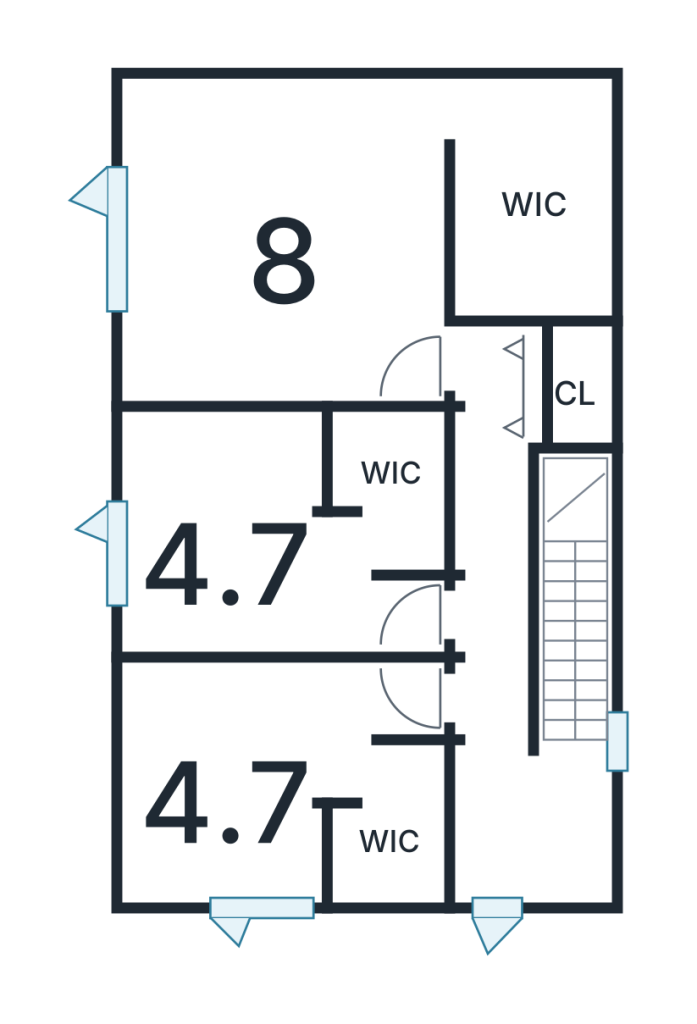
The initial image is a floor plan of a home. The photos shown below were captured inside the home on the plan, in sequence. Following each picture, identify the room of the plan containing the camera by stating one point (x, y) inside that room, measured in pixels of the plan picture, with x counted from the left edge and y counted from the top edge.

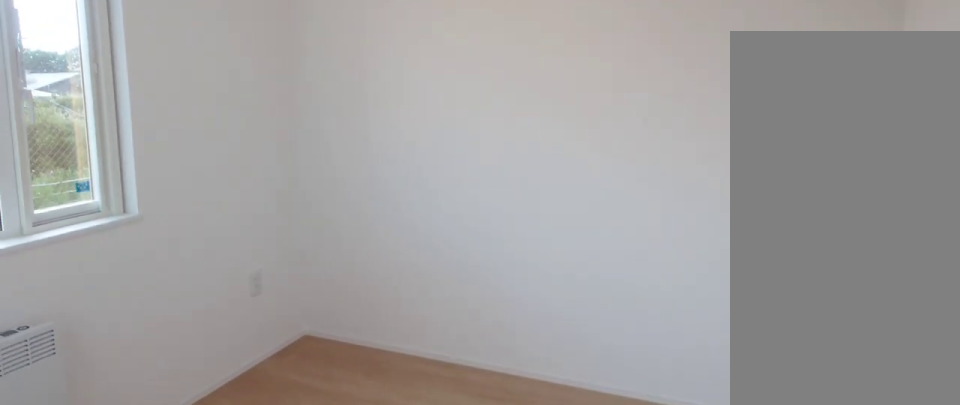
(268, 802)
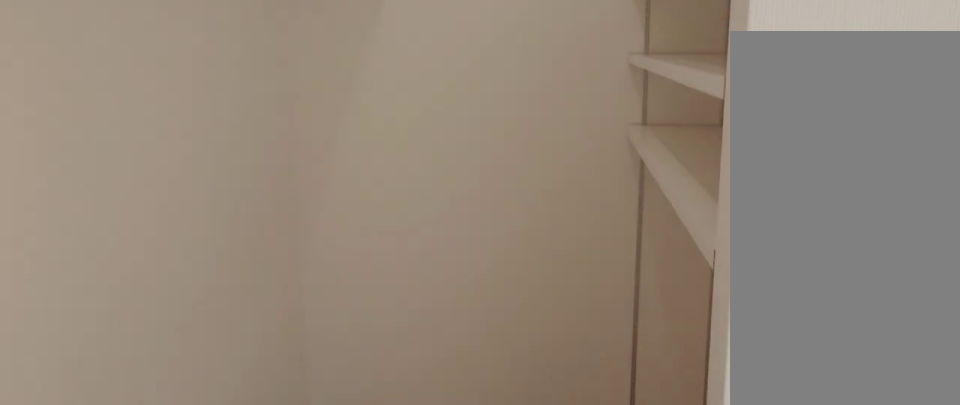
(268, 802)
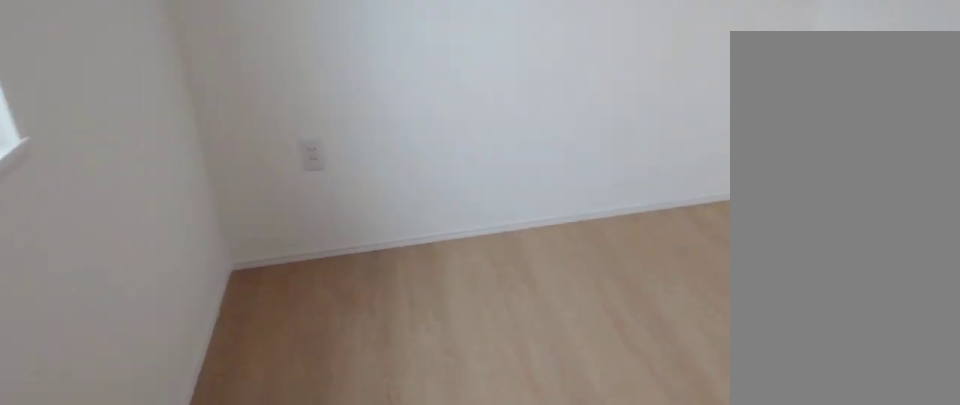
(258, 563)
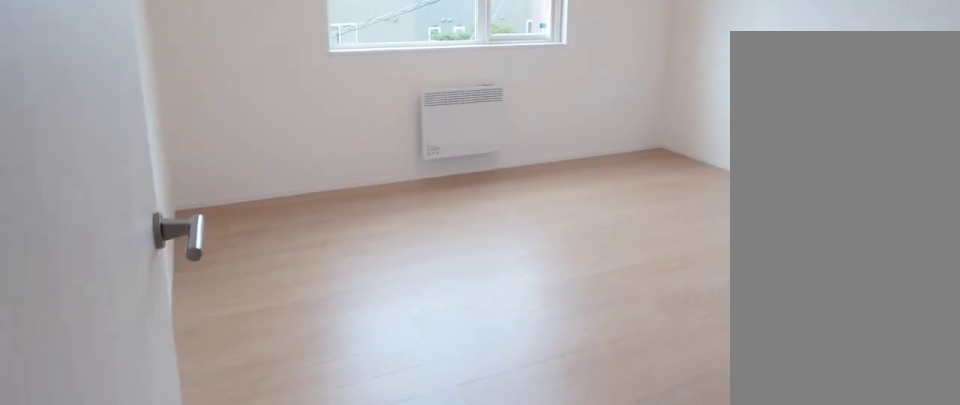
(260, 273)
